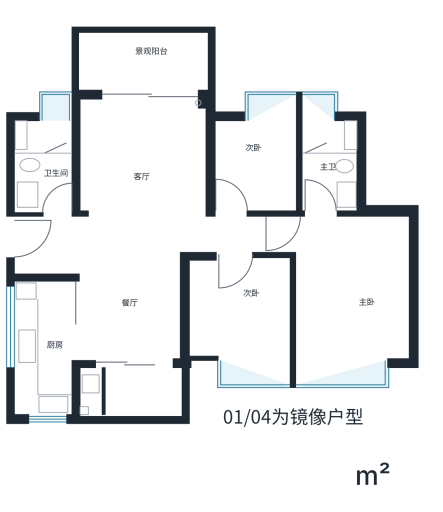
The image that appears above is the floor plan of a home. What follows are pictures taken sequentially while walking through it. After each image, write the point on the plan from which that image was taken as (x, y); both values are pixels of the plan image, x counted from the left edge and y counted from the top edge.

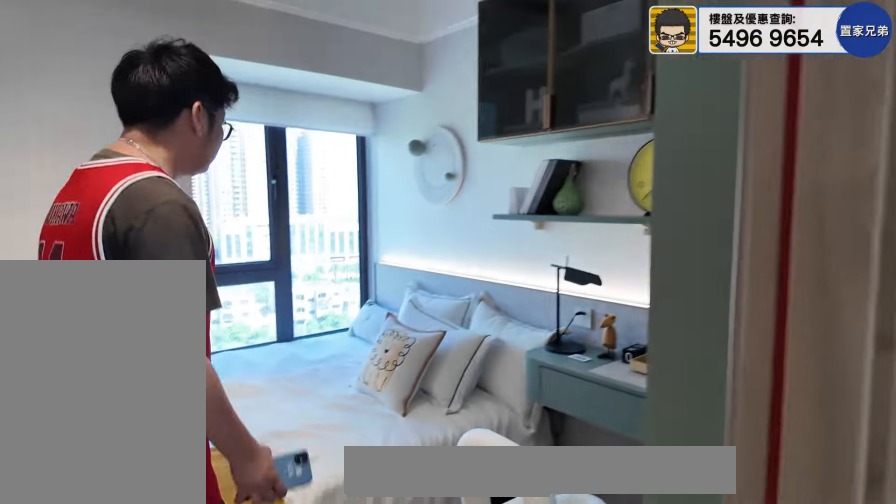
(230, 166)
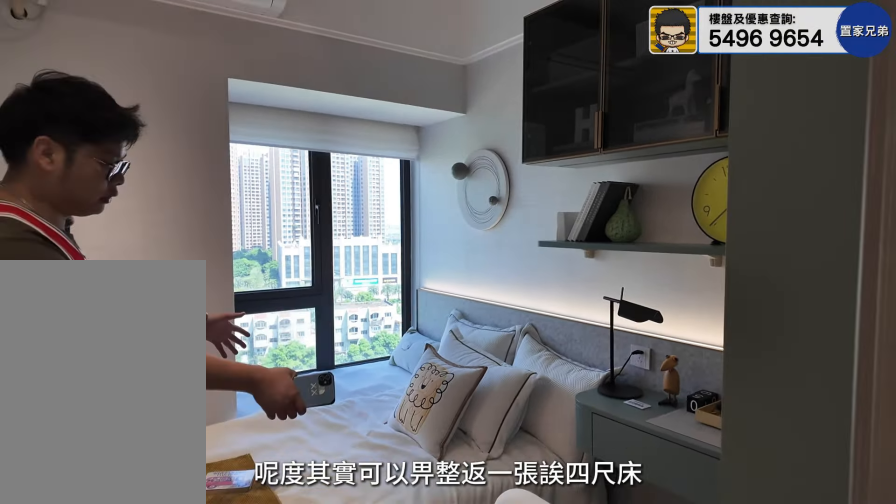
(229, 163)
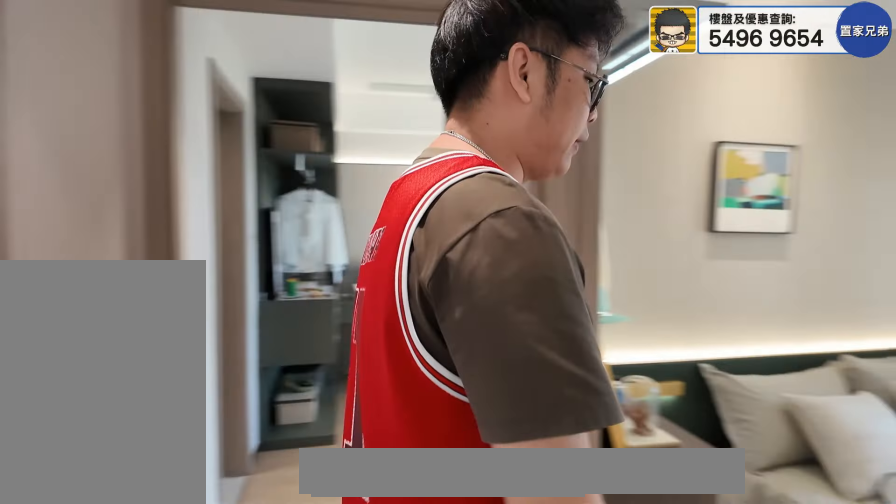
(241, 226)
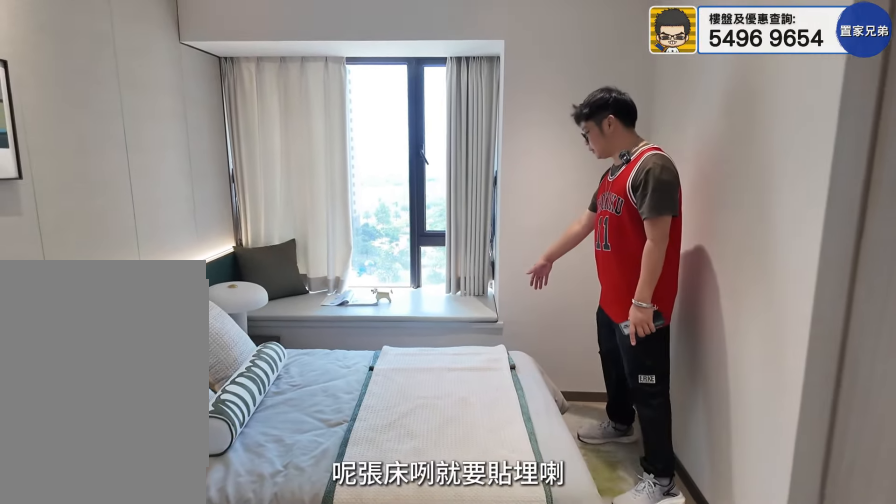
(233, 326)
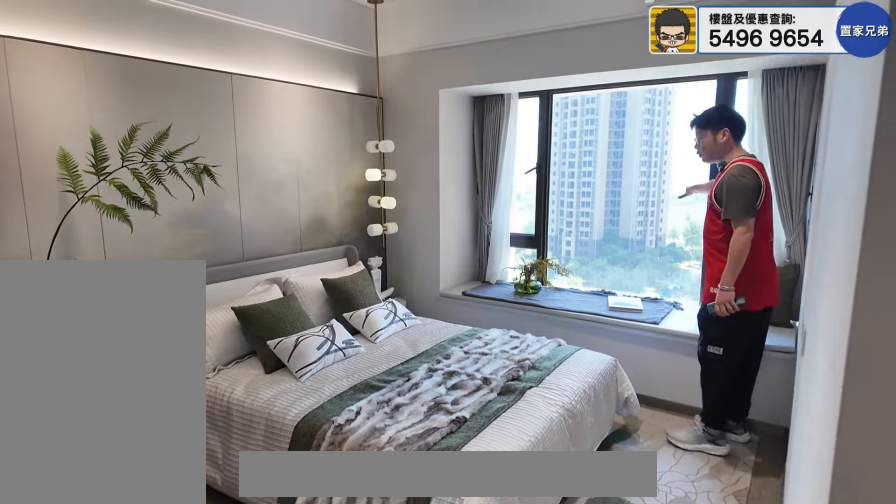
(342, 304)
